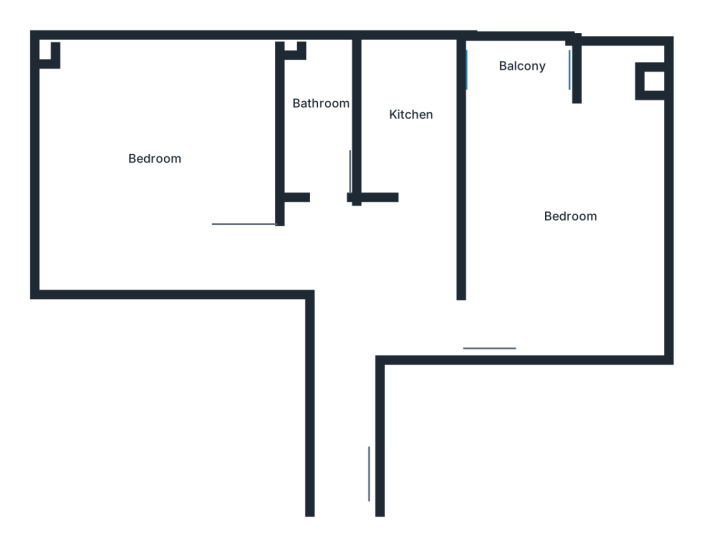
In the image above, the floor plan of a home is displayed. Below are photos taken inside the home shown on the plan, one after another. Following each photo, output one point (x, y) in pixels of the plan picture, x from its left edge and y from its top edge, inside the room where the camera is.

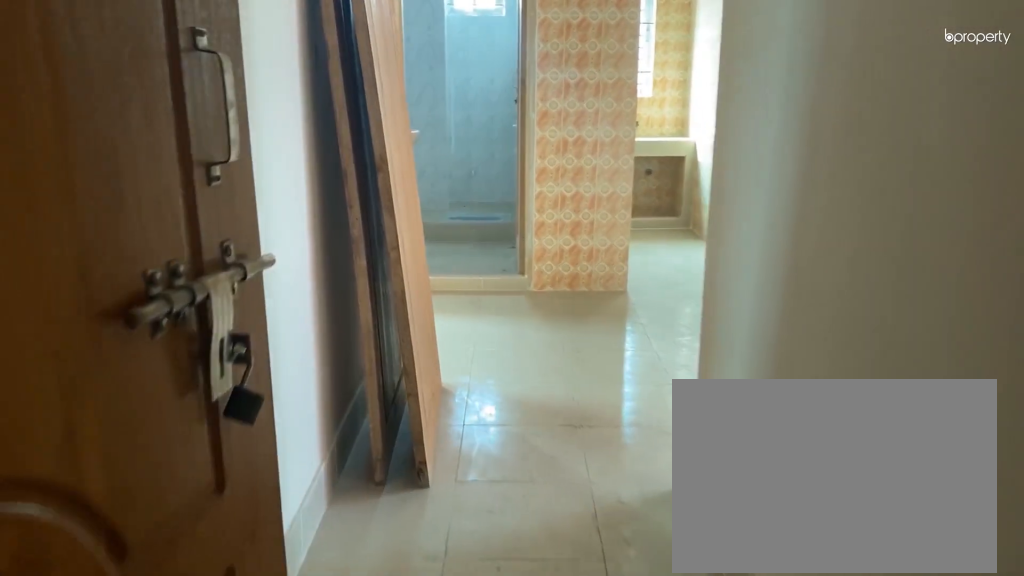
(347, 454)
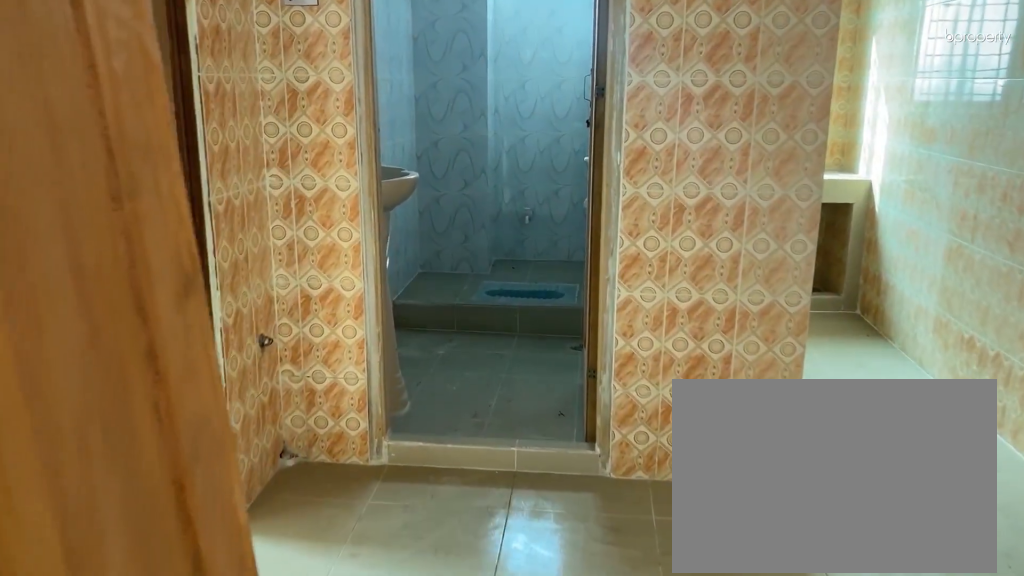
(370, 280)
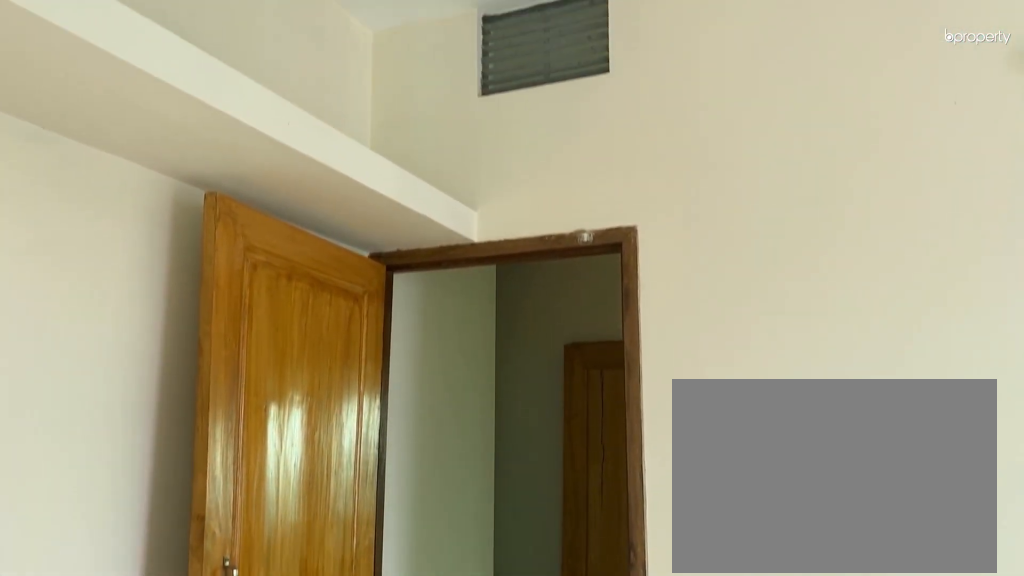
(567, 207)
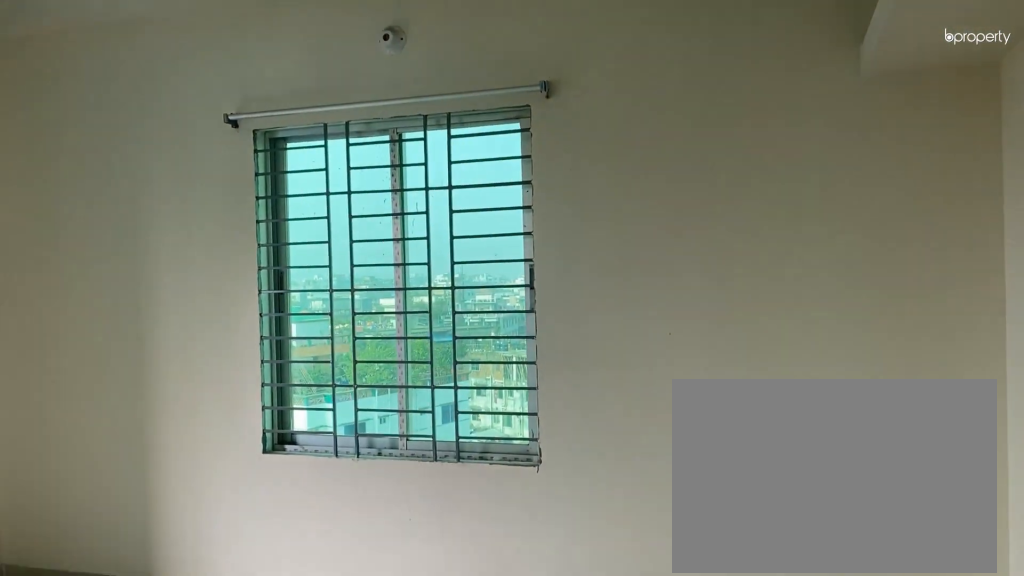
(567, 207)
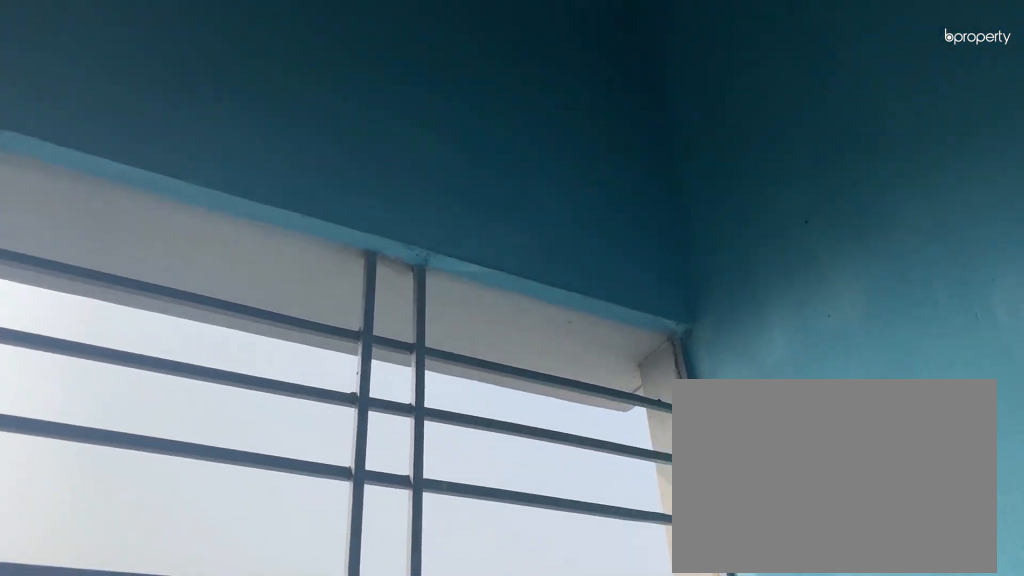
(514, 76)
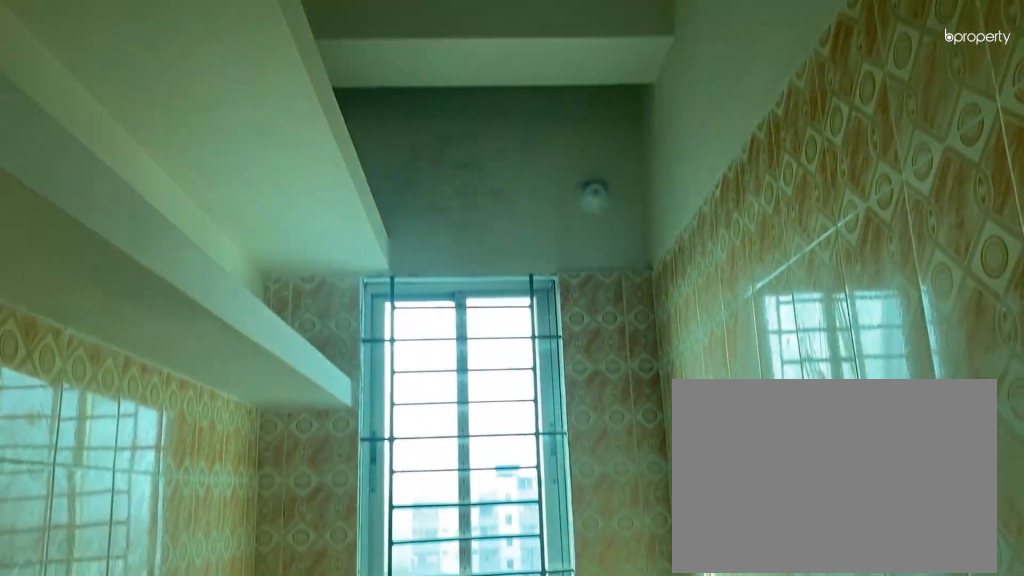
(397, 128)
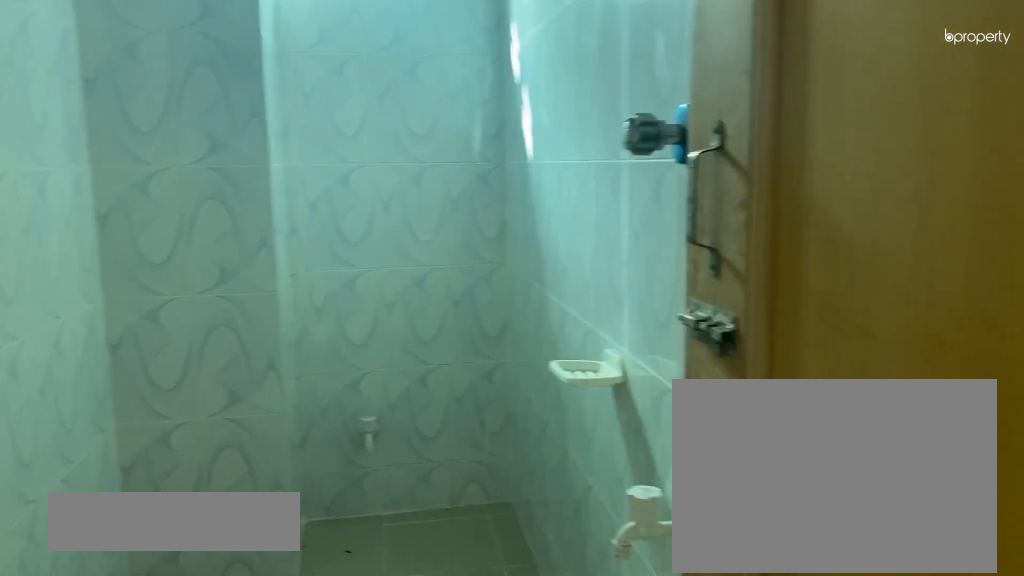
(314, 117)
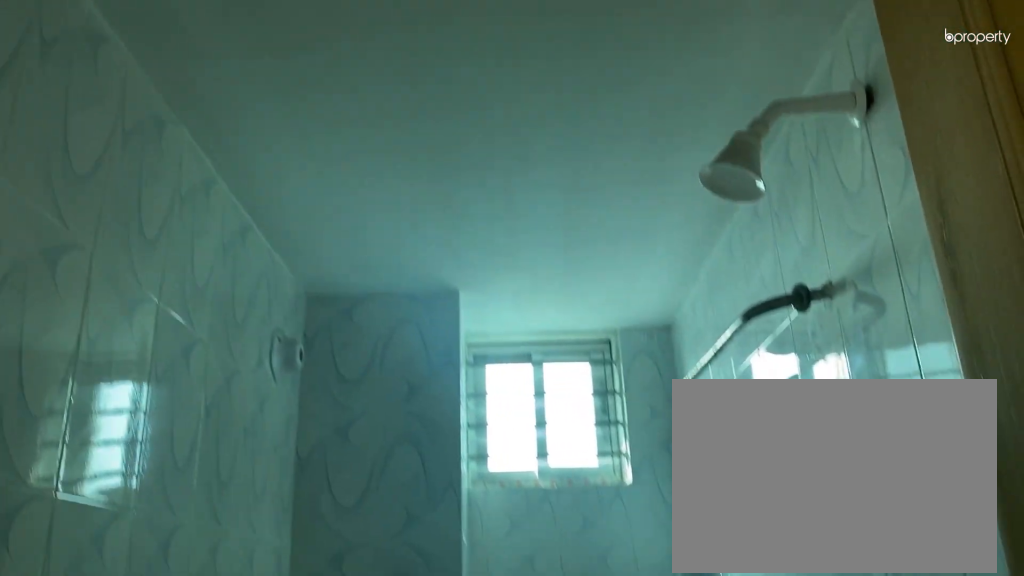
(314, 117)
